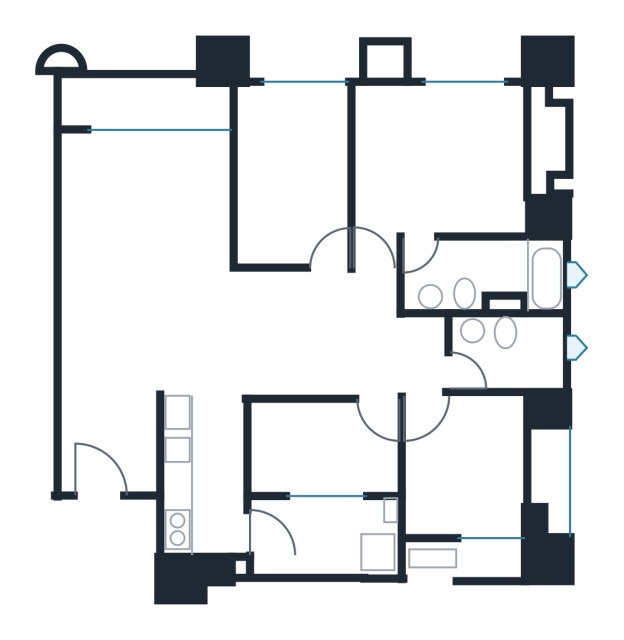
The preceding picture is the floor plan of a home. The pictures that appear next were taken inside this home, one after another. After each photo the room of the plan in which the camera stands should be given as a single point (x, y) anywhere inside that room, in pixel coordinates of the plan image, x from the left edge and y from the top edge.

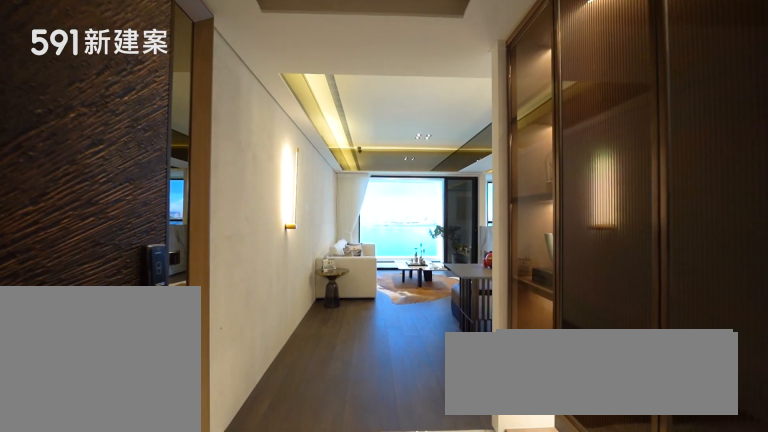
(110, 441)
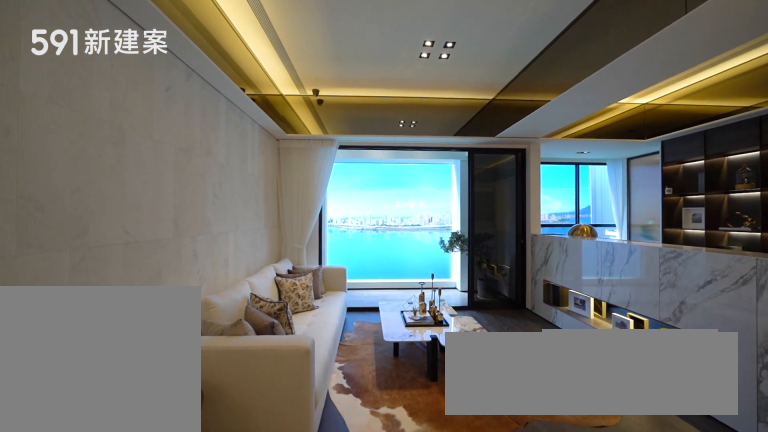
(145, 238)
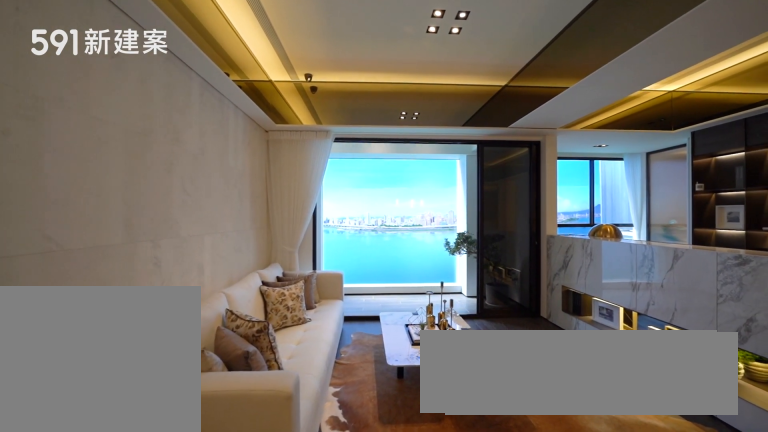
(145, 238)
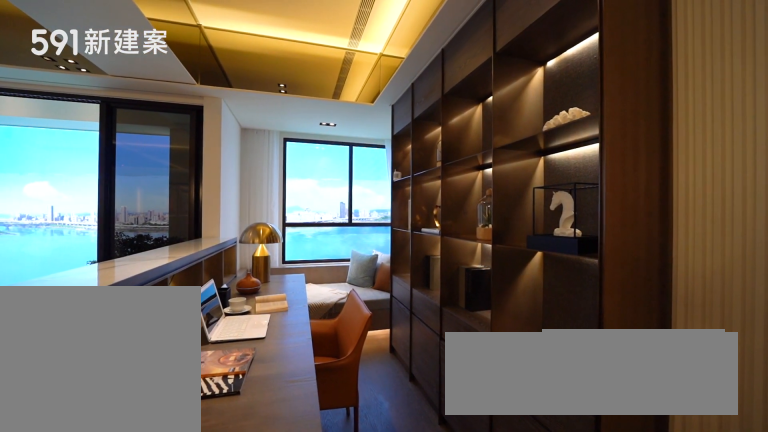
(292, 168)
